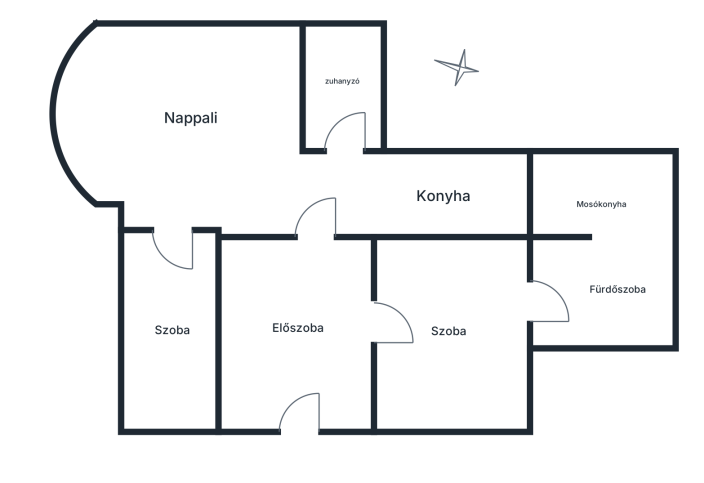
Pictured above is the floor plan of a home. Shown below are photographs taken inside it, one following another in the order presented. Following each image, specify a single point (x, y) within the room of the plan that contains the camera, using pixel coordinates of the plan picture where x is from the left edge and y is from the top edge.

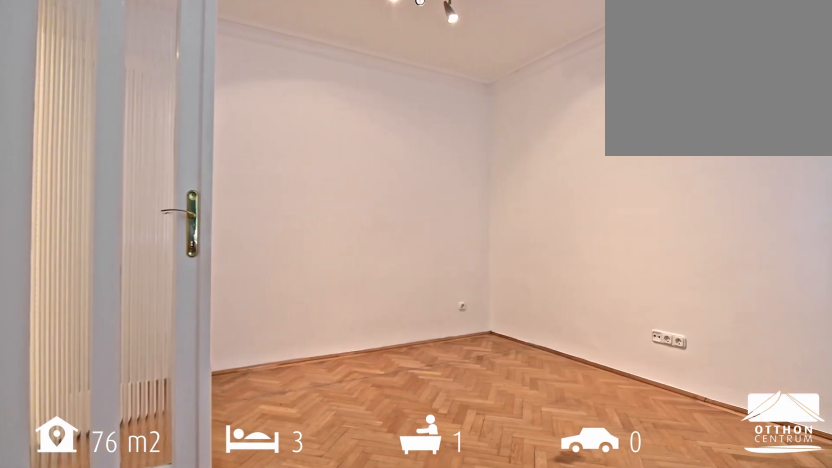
(456, 333)
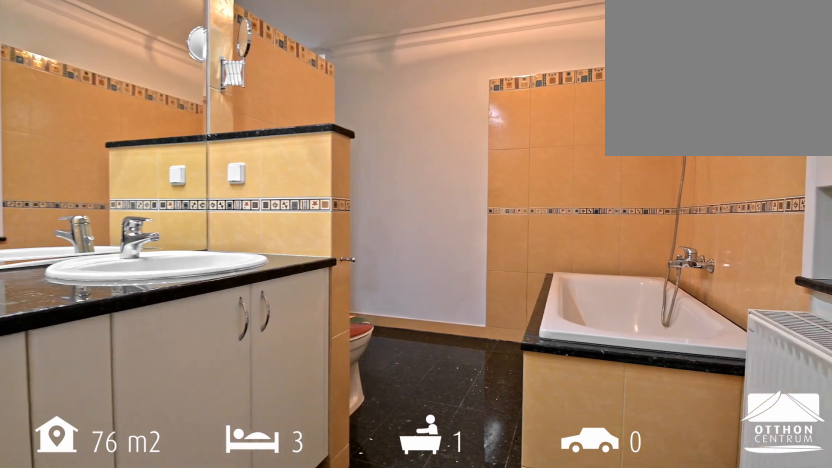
(609, 293)
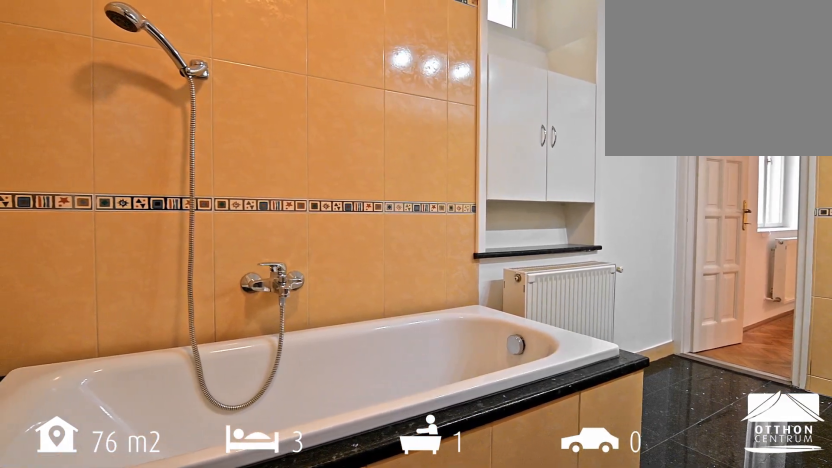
(609, 293)
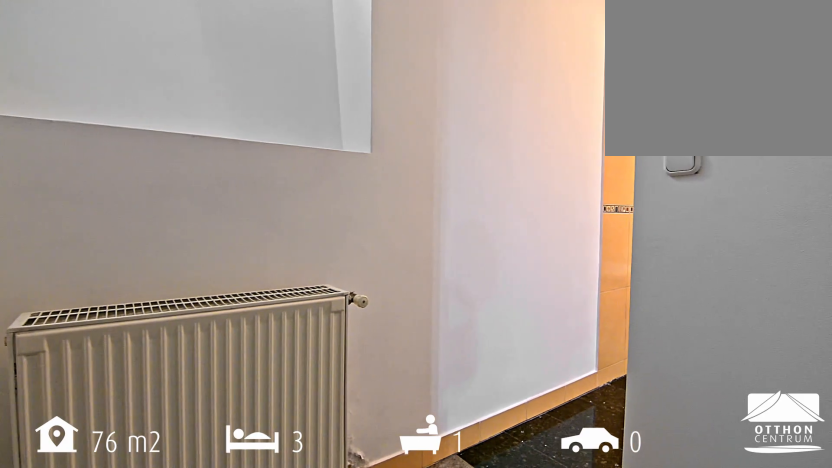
(583, 196)
